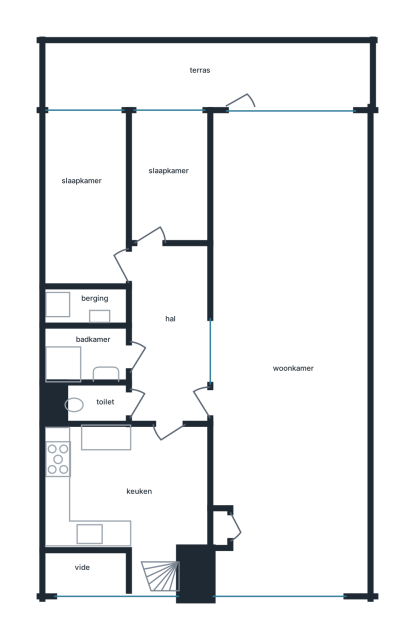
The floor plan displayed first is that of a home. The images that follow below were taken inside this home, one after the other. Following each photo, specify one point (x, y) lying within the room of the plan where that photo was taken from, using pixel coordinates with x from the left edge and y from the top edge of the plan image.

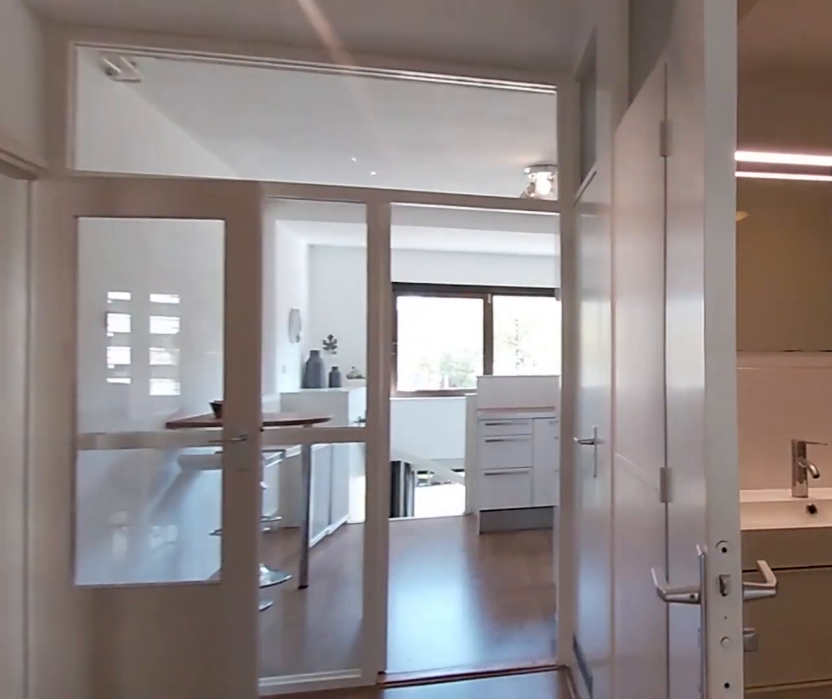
(169, 333)
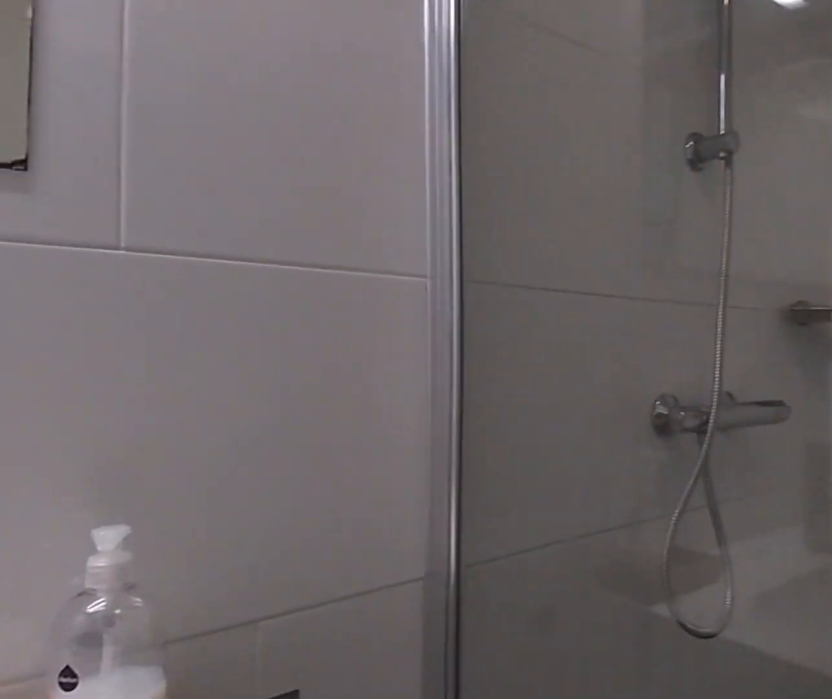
(89, 355)
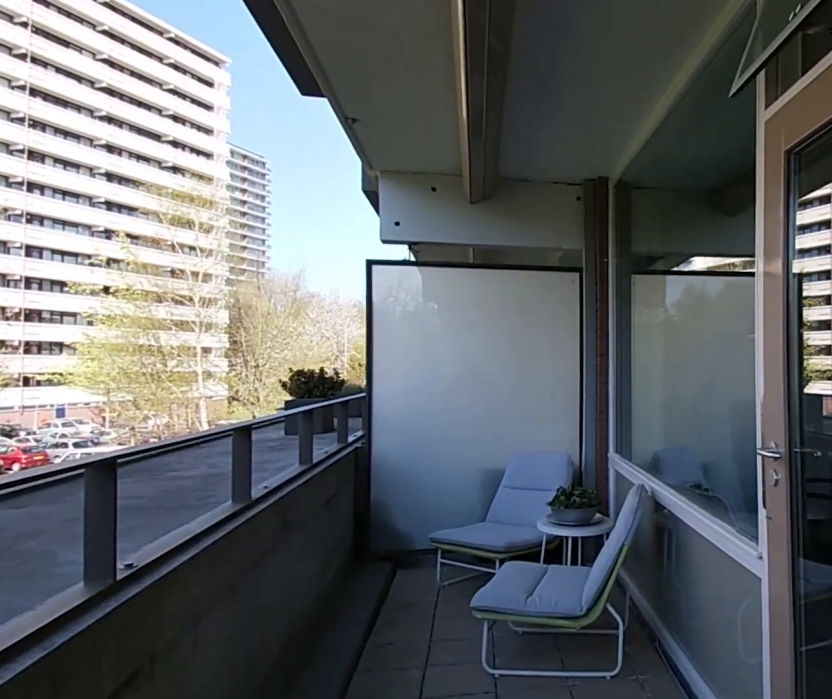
(207, 74)
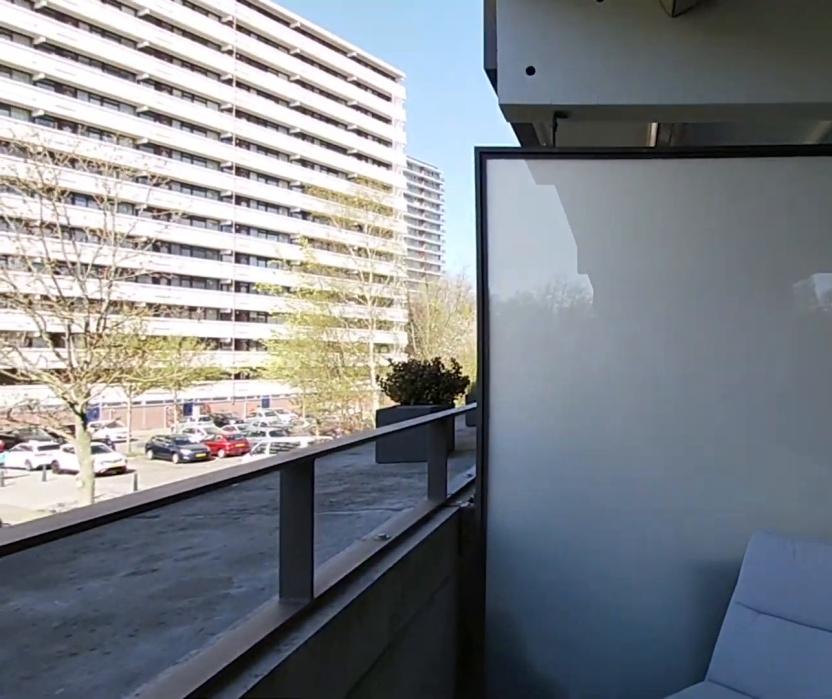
(207, 74)
